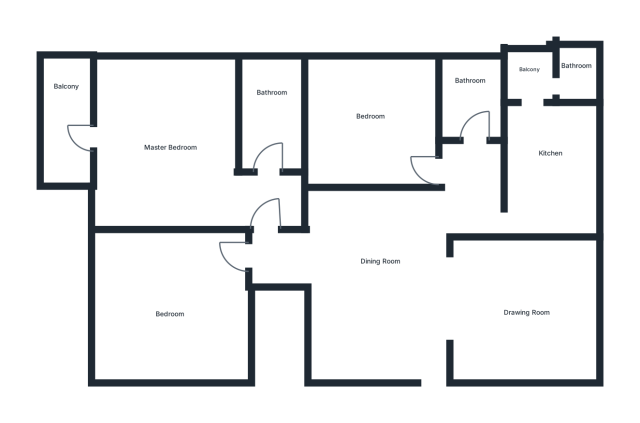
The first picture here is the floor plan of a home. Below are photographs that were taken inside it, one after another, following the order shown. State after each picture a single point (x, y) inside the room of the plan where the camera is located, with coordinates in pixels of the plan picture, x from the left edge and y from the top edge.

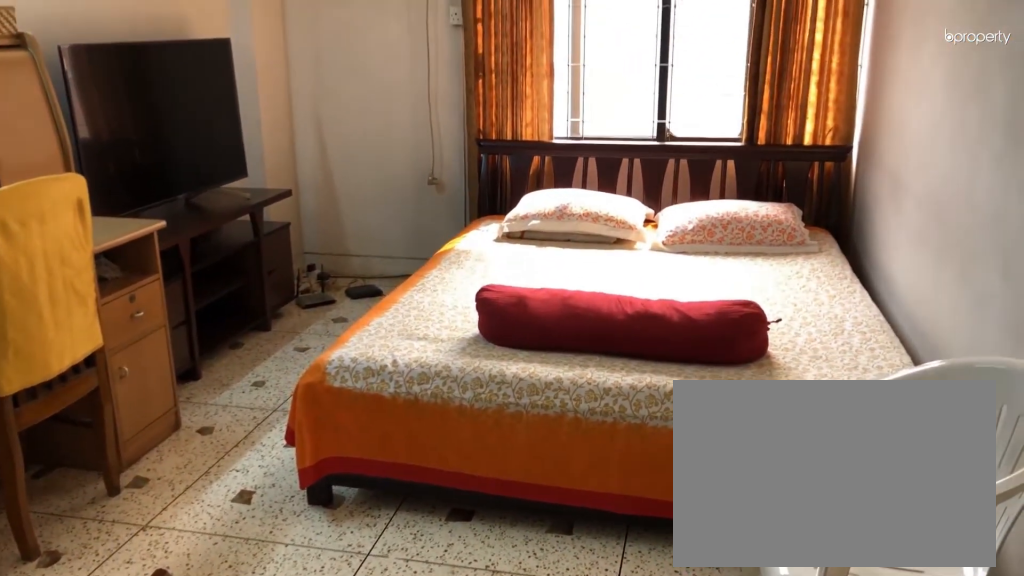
(164, 309)
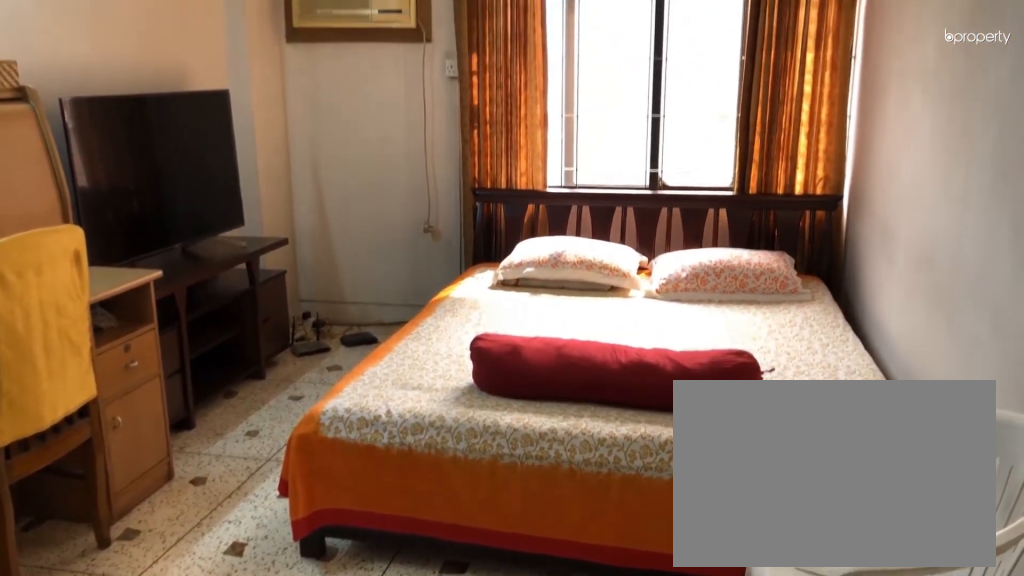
(164, 309)
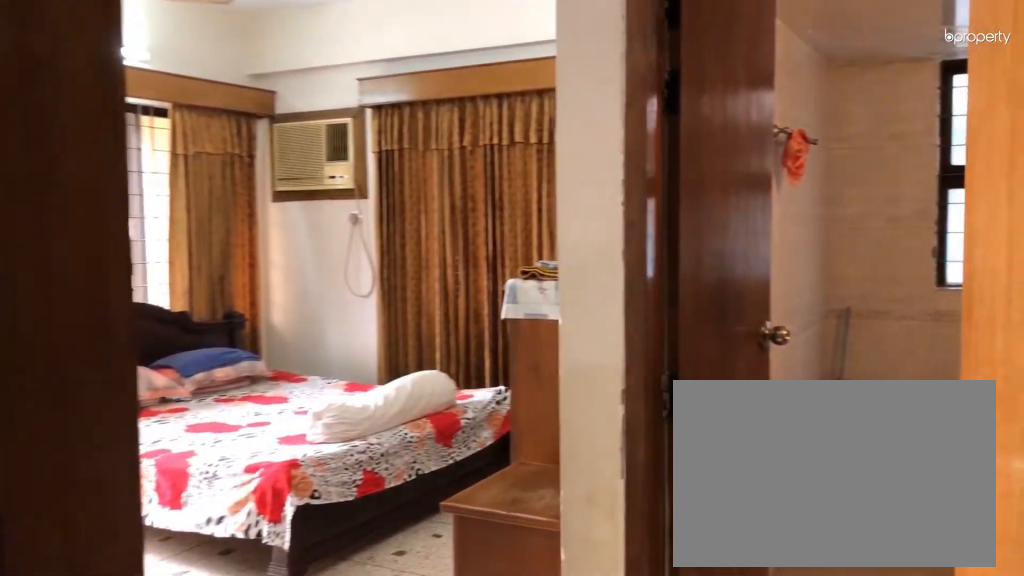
(261, 227)
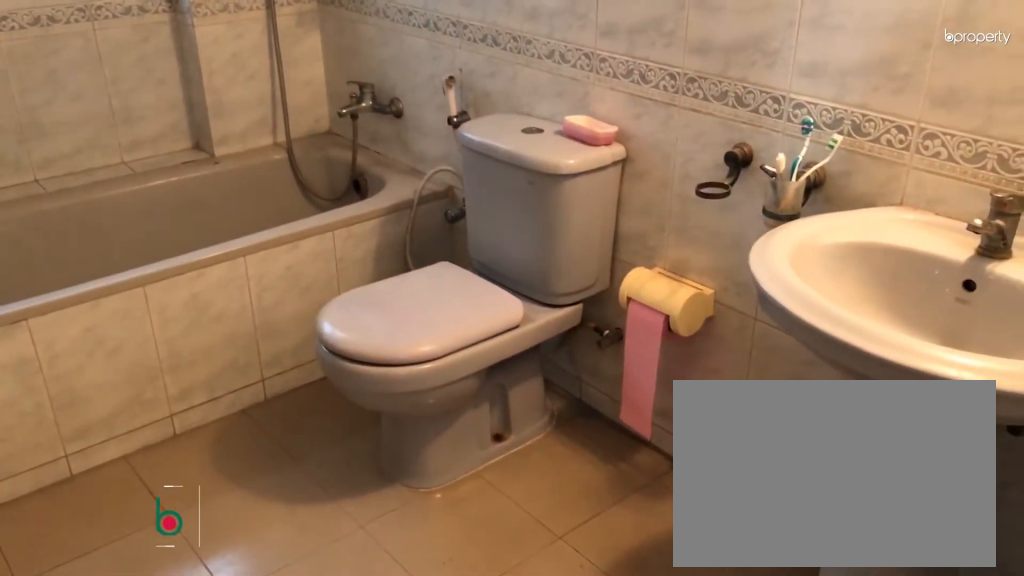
(269, 121)
